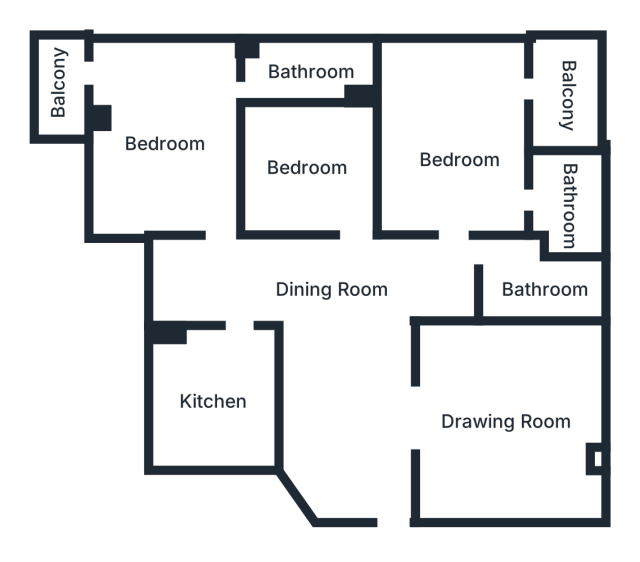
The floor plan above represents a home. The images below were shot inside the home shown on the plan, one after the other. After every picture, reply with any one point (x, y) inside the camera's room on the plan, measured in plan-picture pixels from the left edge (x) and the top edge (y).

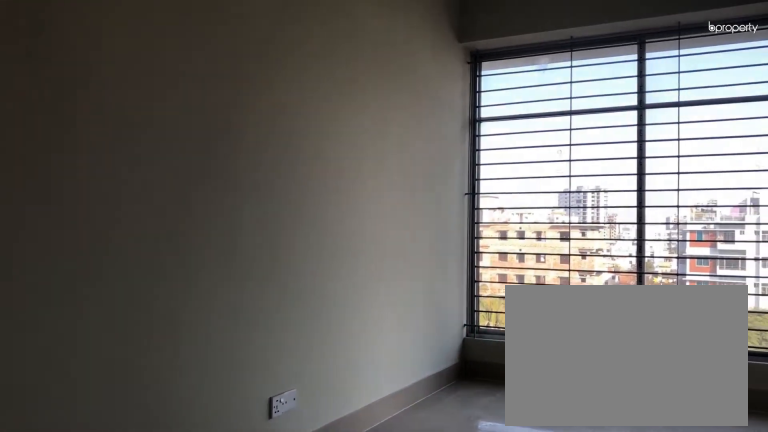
(461, 159)
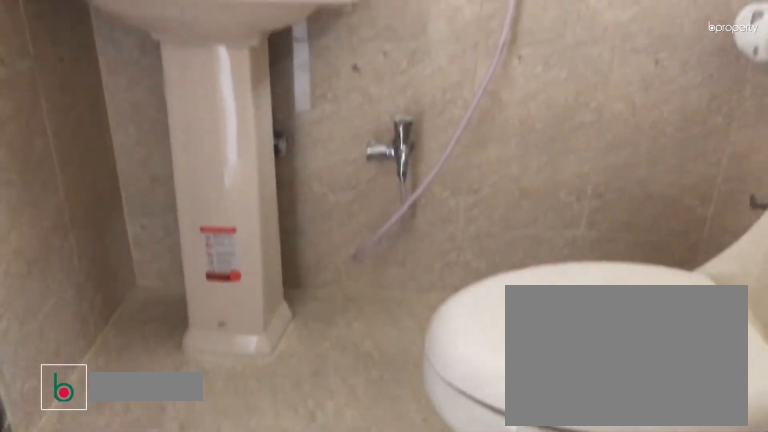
(572, 202)
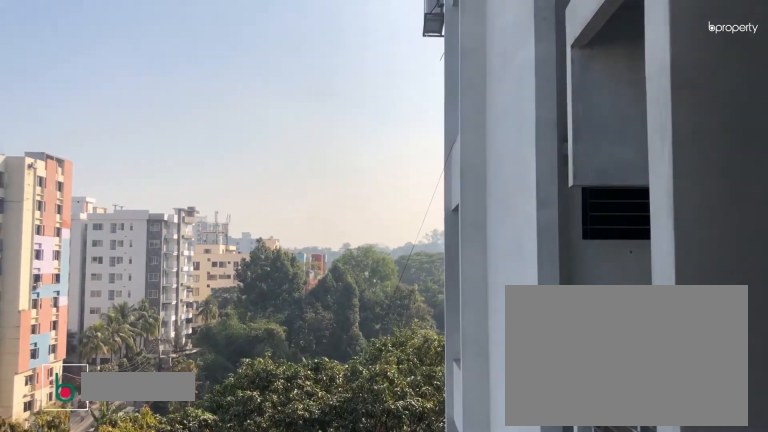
(568, 95)
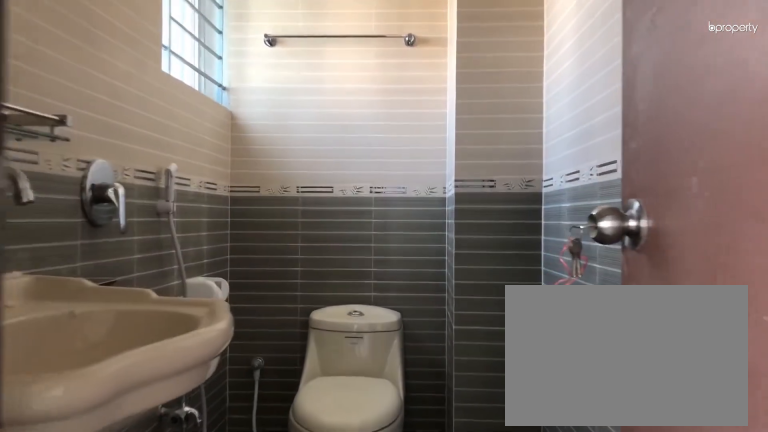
(310, 74)
